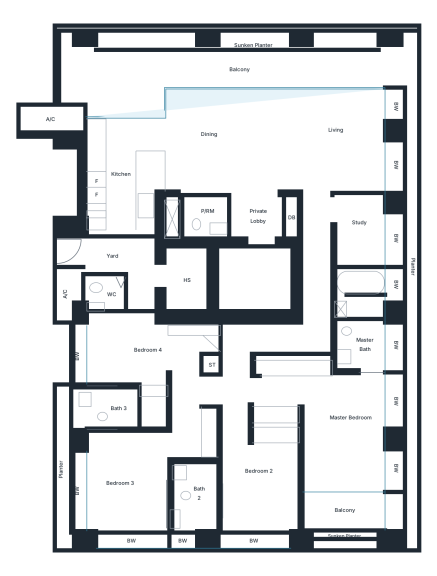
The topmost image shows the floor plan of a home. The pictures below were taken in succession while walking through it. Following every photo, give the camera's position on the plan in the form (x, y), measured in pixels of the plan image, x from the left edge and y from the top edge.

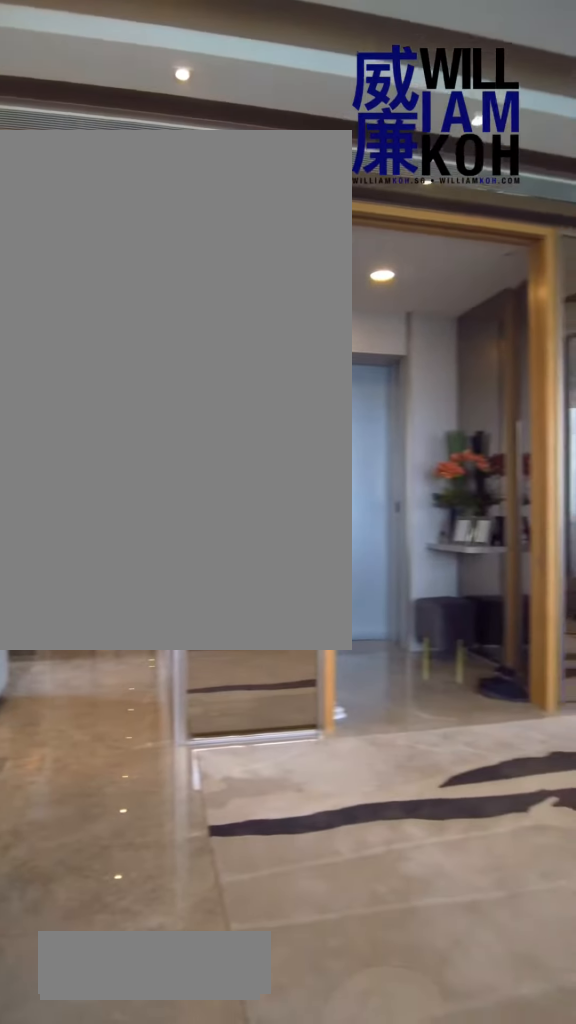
(338, 109)
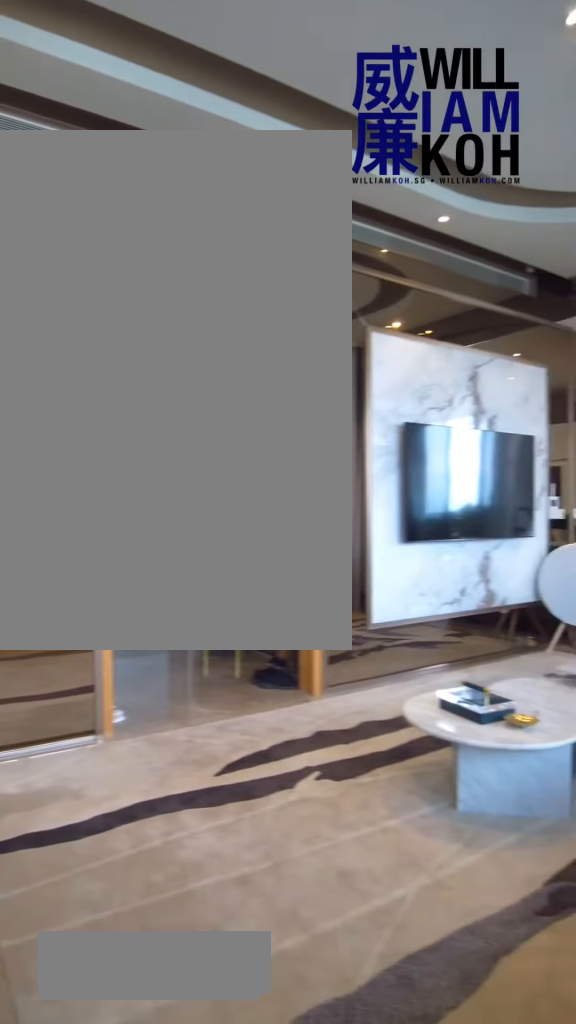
(338, 109)
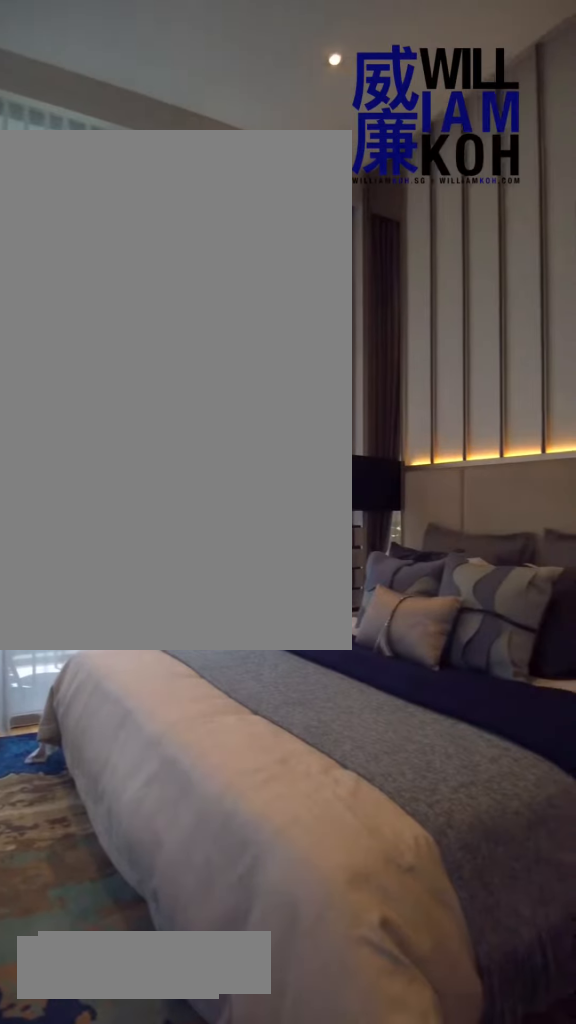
(375, 391)
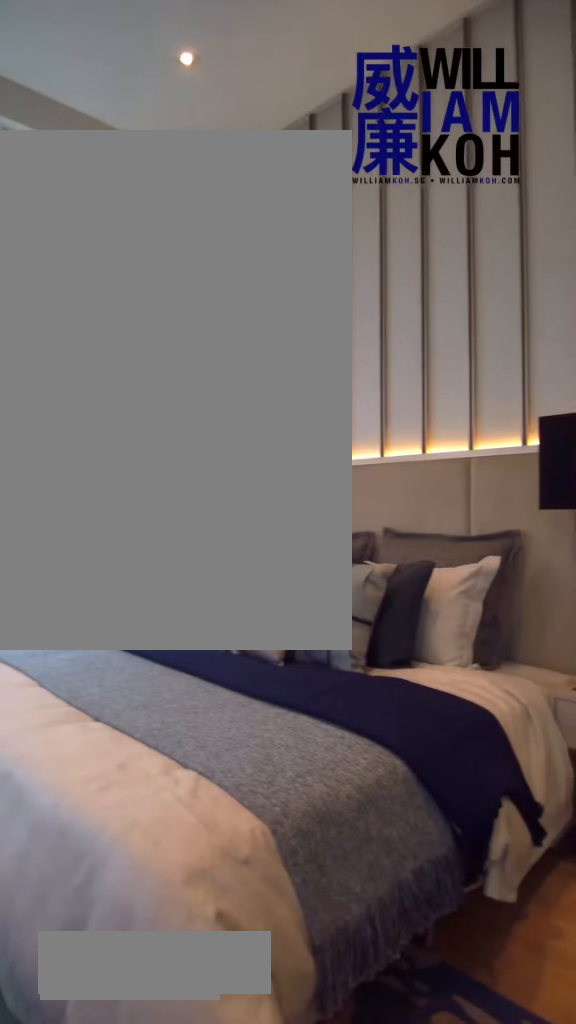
(375, 391)
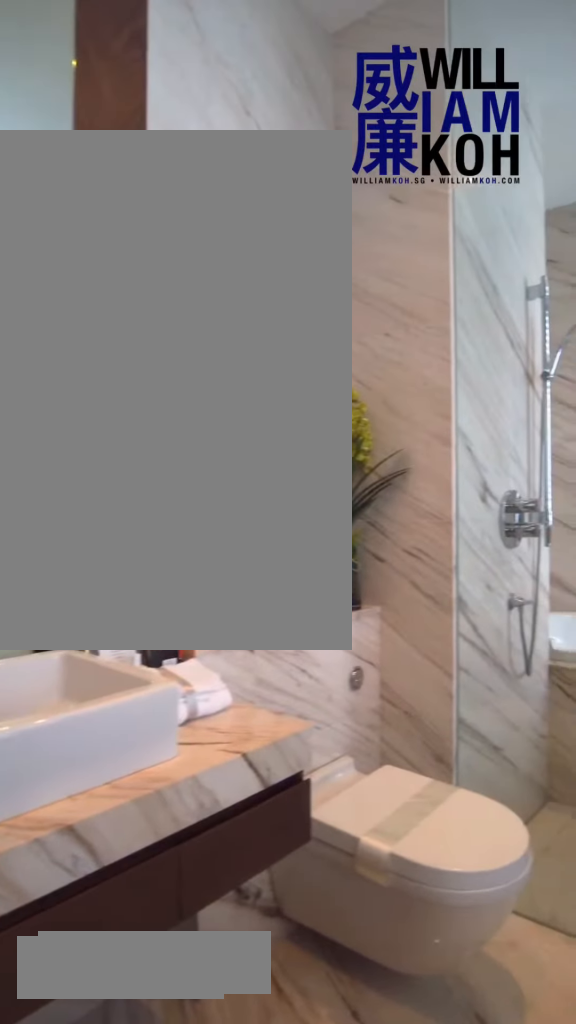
(368, 346)
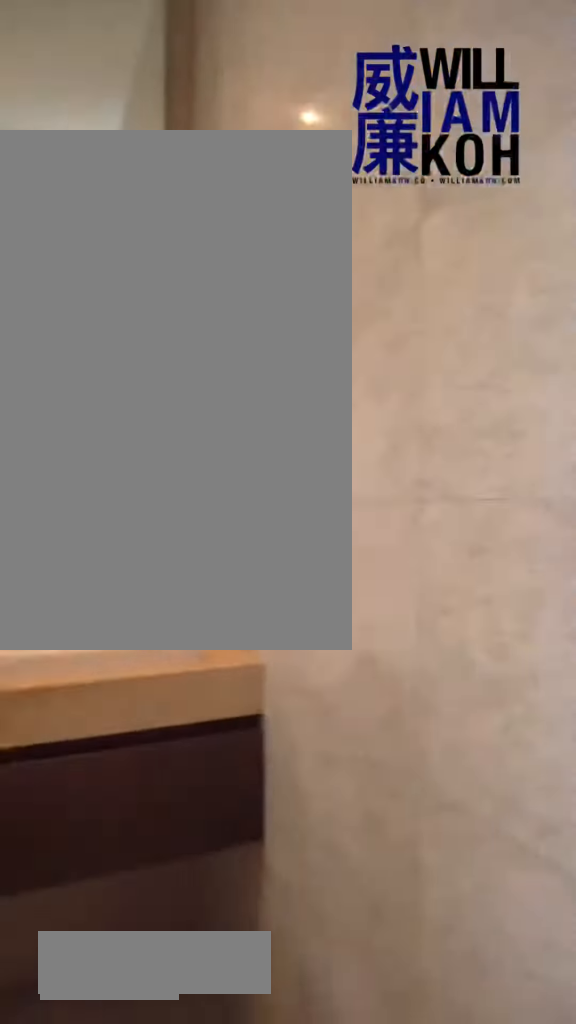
(206, 480)
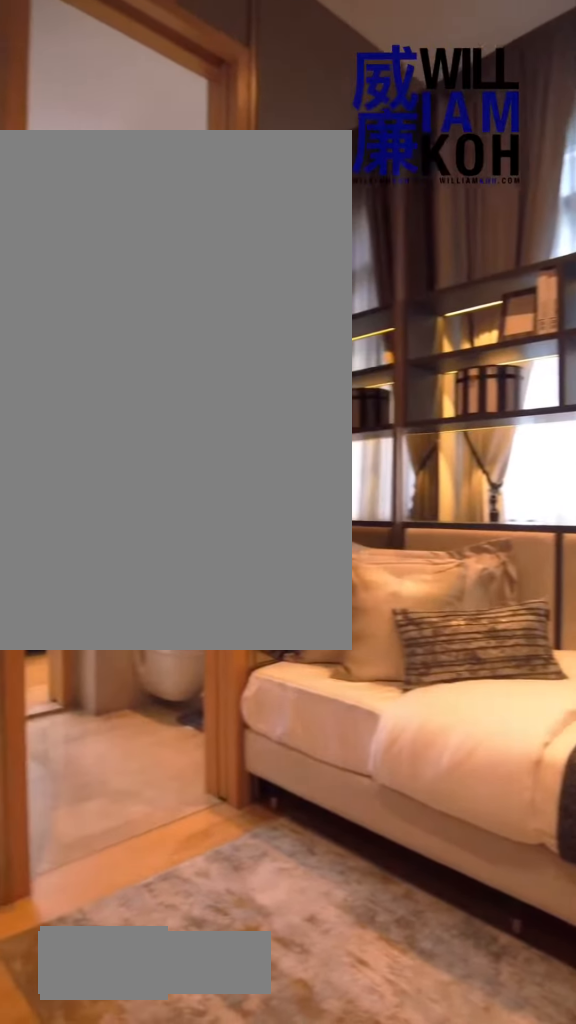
(156, 356)
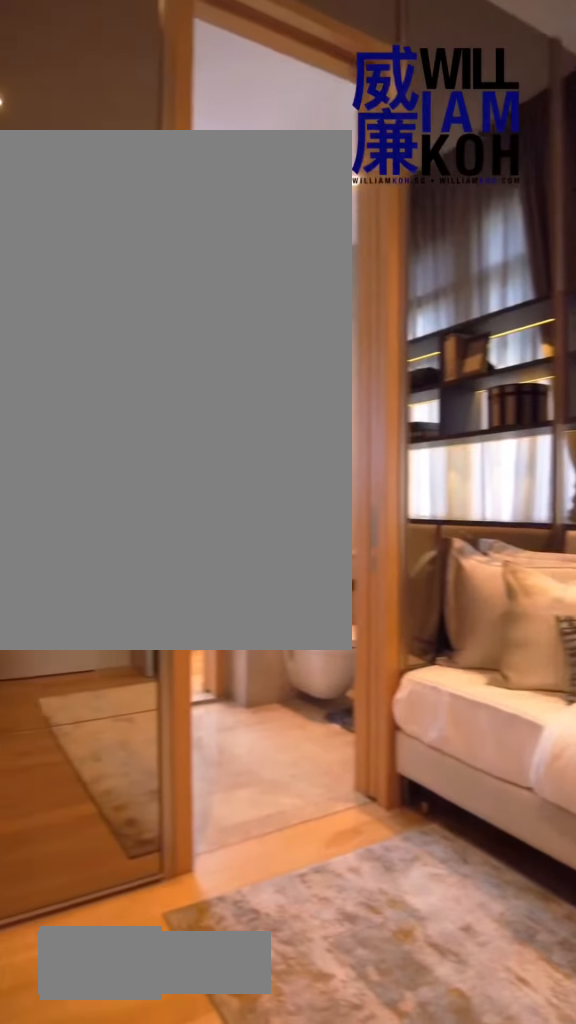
(155, 356)
